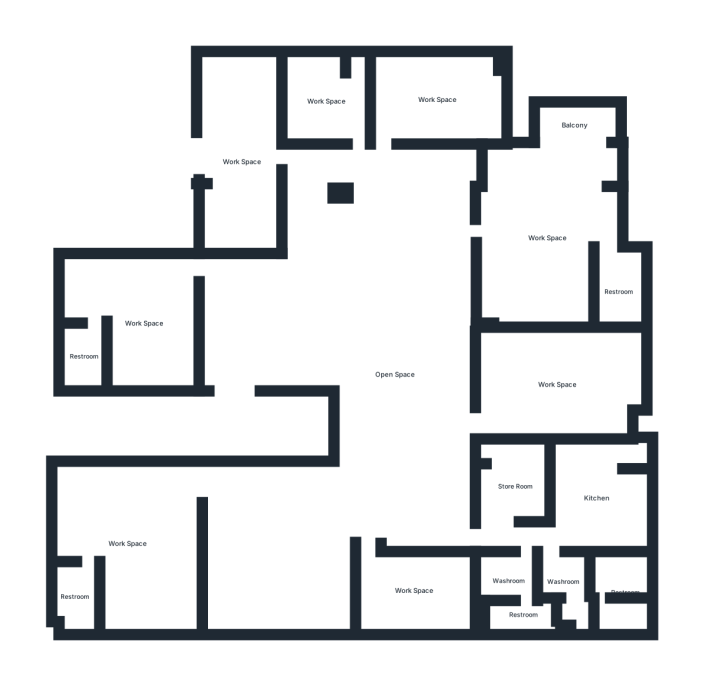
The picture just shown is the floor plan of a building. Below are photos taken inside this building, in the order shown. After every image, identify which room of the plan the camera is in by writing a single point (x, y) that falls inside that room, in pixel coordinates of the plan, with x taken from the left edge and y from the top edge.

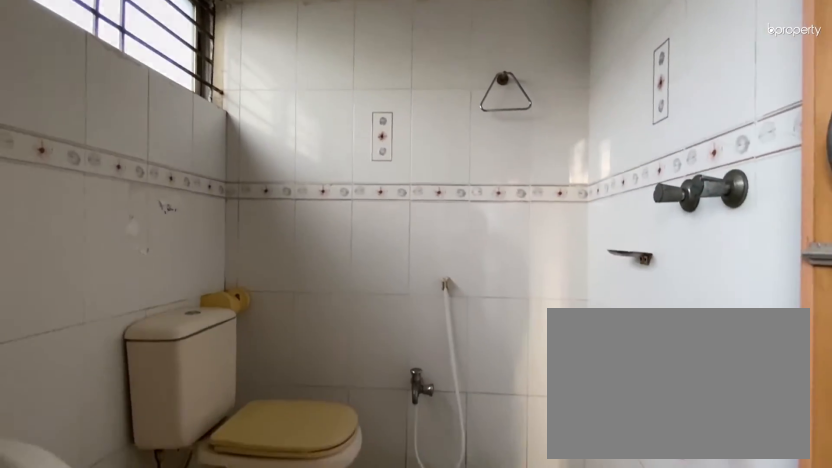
(618, 290)
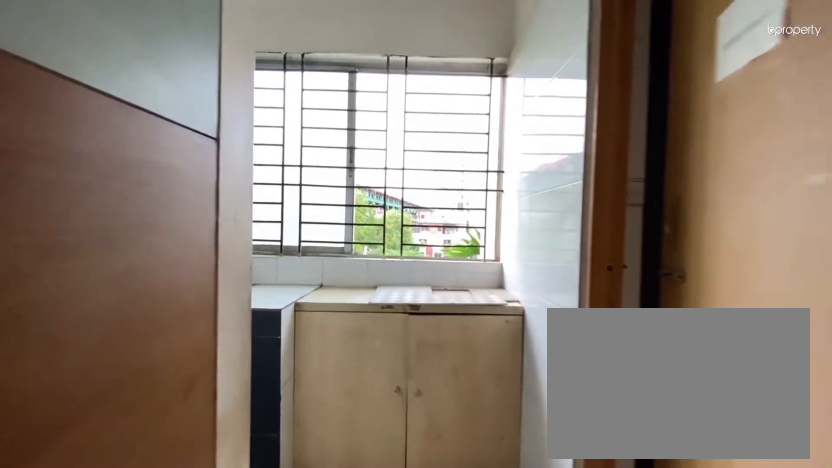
(598, 501)
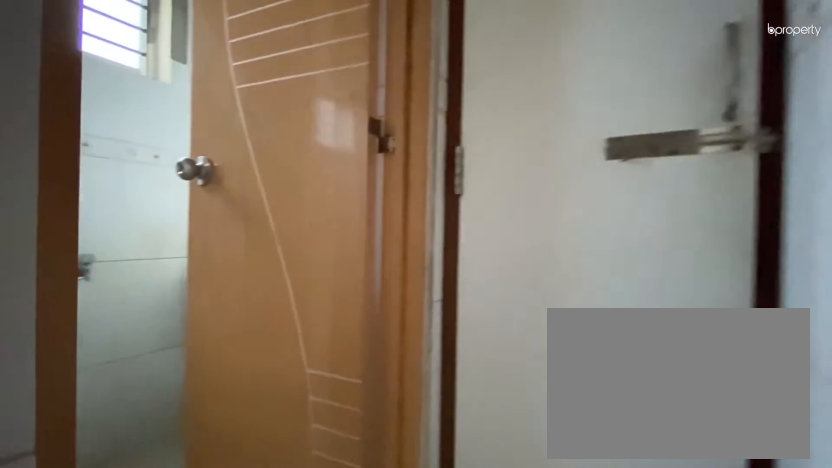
(619, 586)
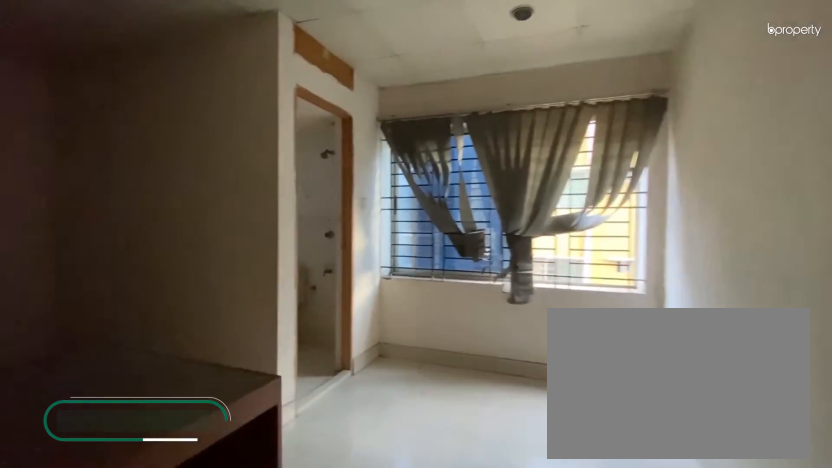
(133, 540)
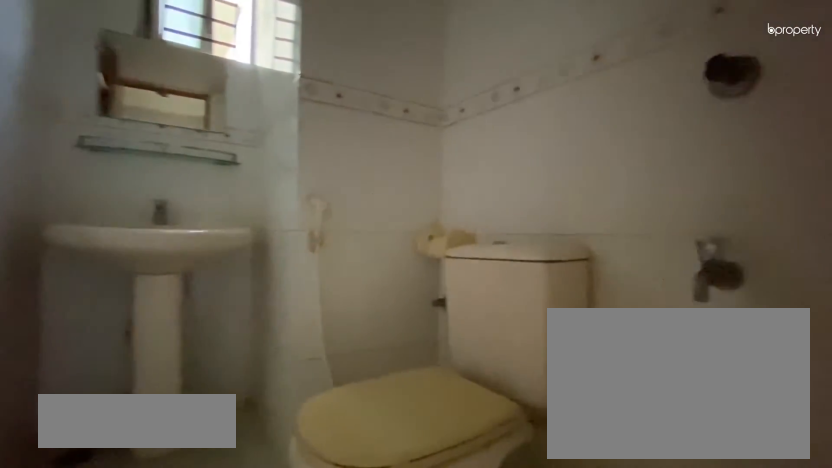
(80, 595)
